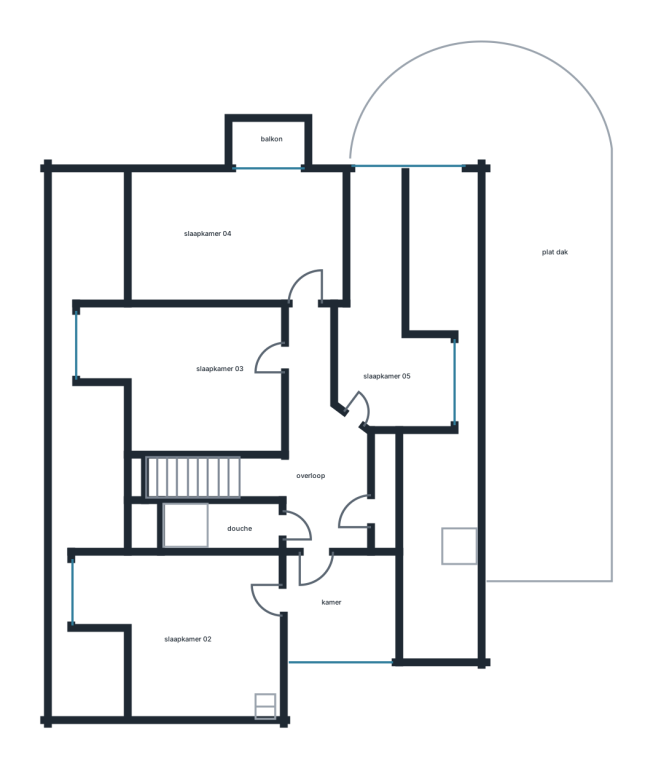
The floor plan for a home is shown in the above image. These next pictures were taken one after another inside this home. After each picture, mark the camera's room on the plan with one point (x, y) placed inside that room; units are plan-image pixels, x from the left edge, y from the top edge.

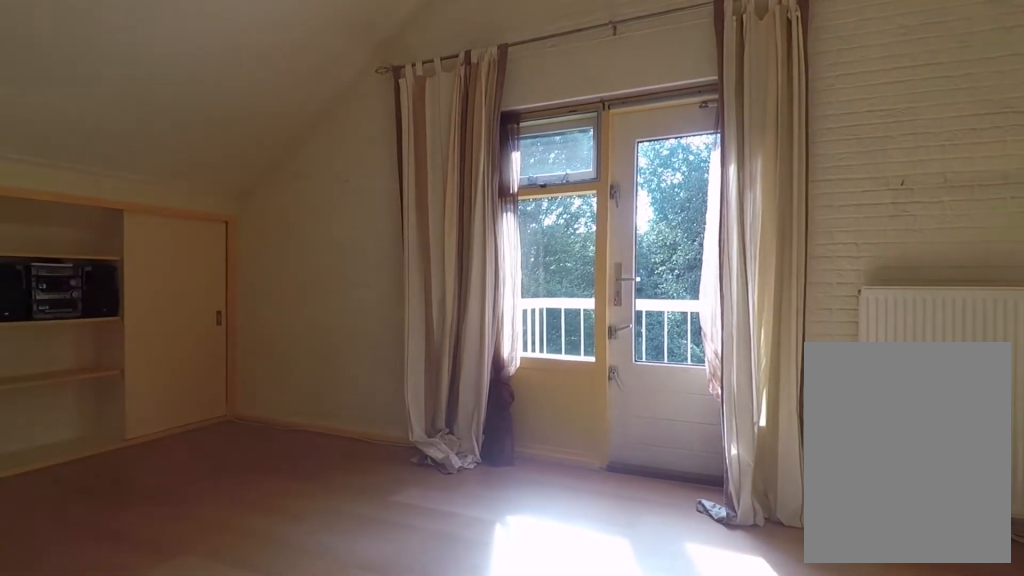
(235, 237)
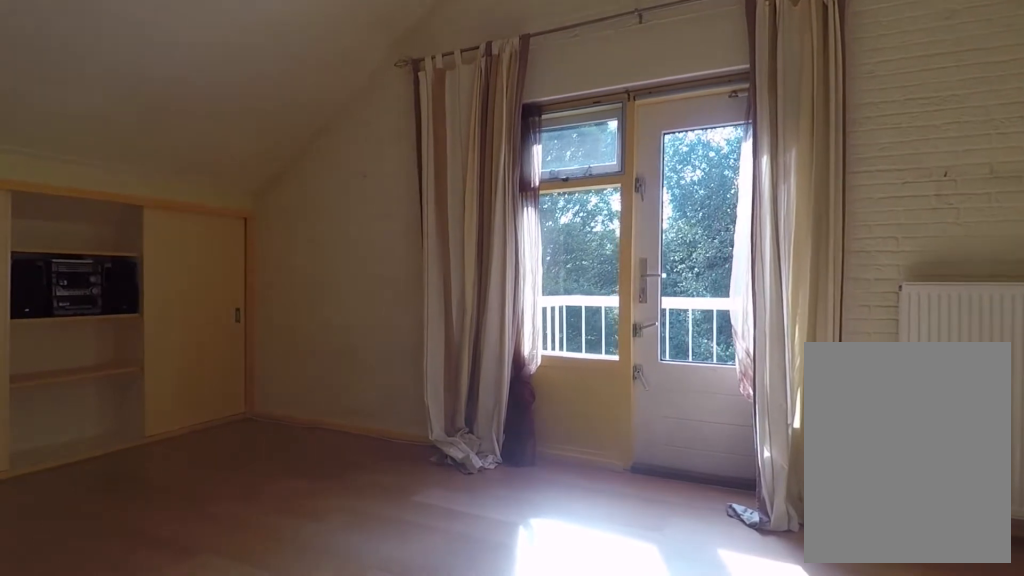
(235, 237)
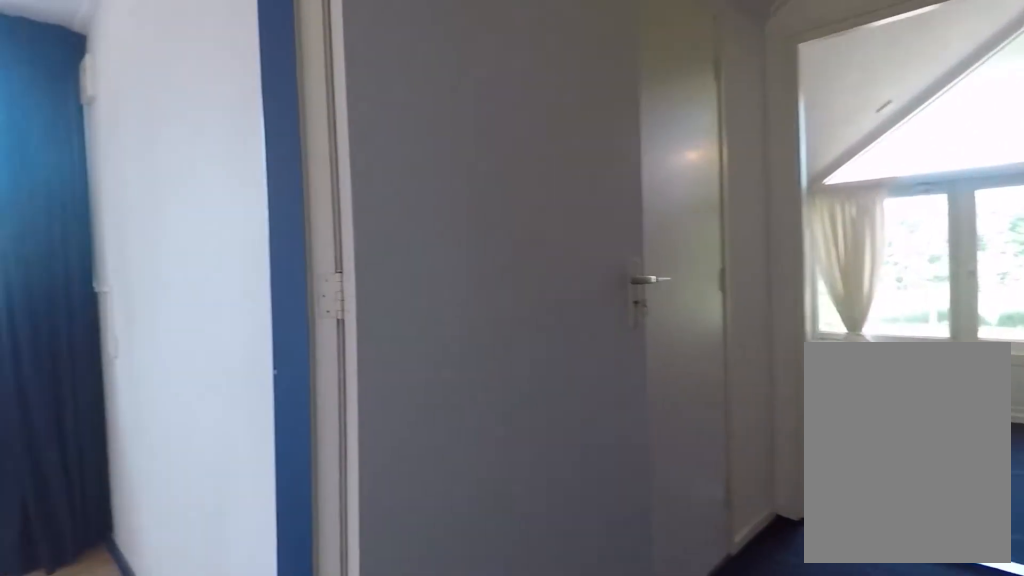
(314, 450)
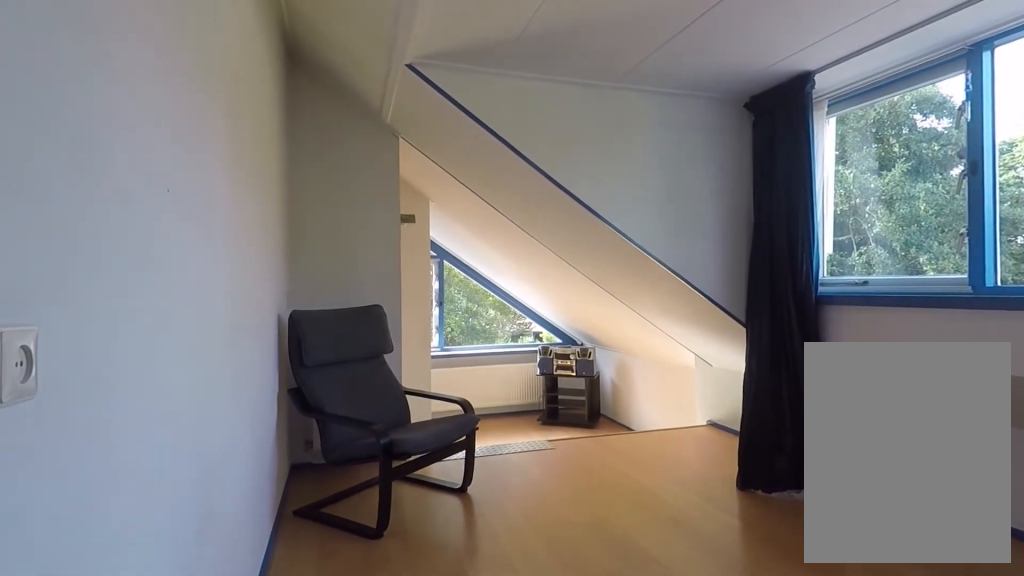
(385, 323)
